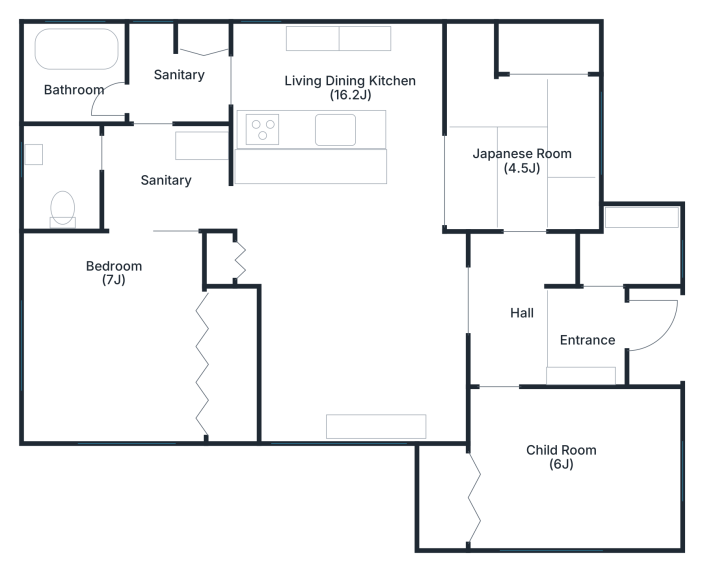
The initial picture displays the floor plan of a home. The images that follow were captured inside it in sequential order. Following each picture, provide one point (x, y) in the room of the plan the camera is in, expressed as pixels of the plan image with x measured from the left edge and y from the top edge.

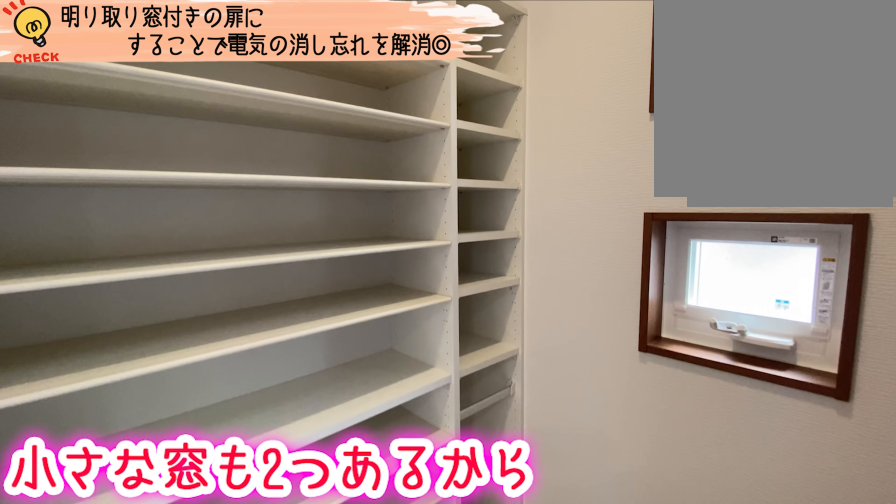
(632, 250)
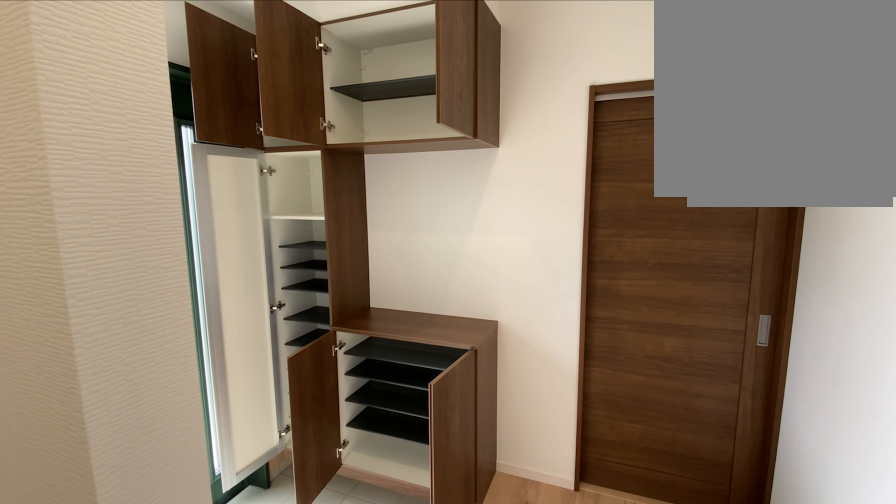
(584, 331)
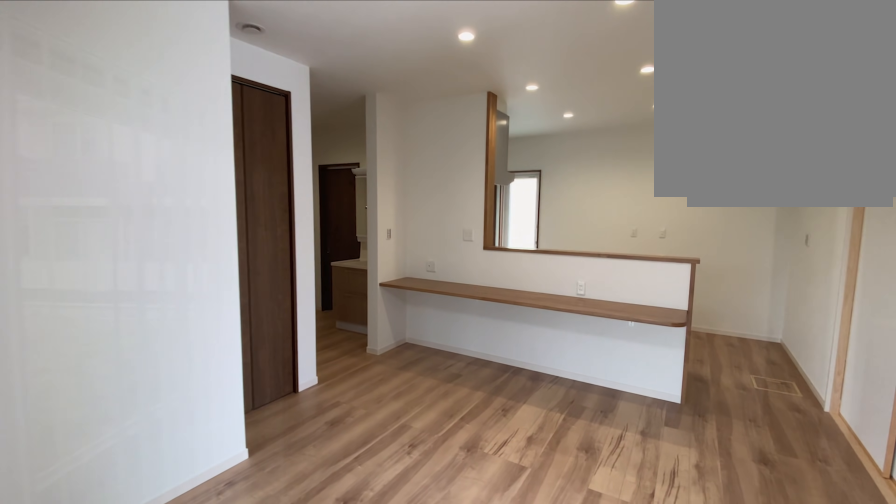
(354, 297)
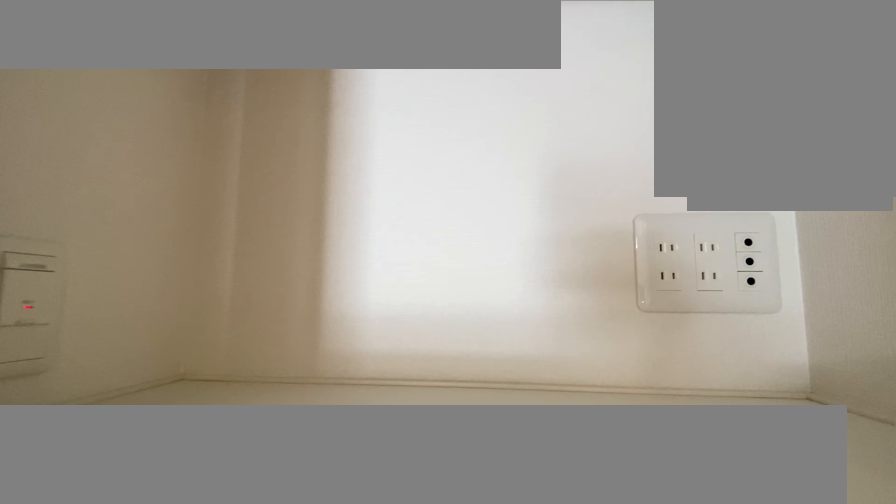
(354, 297)
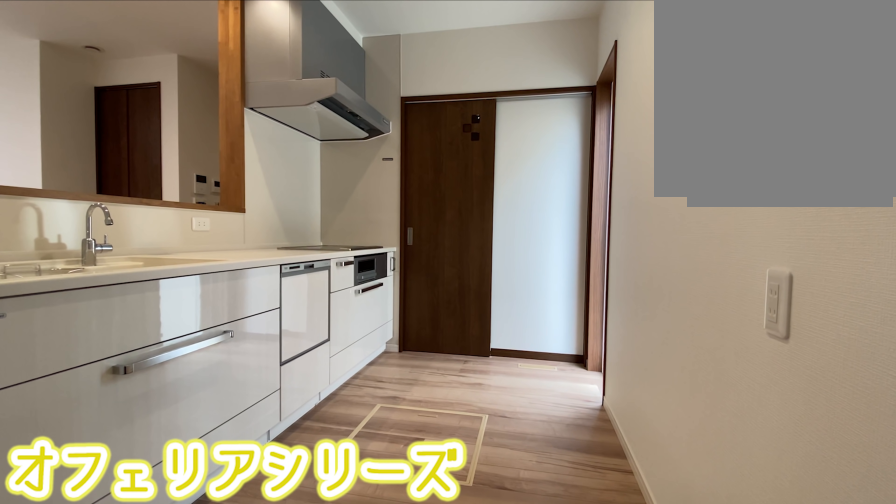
(314, 84)
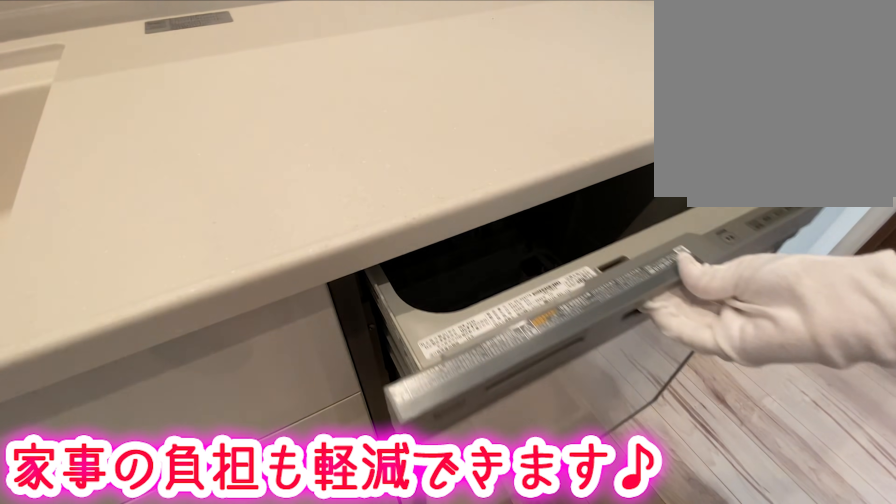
(314, 84)
